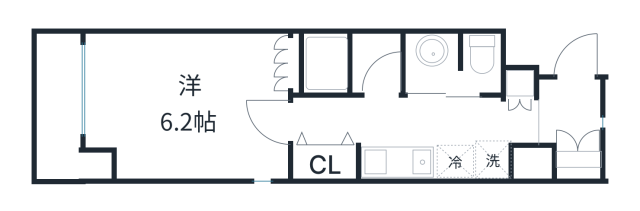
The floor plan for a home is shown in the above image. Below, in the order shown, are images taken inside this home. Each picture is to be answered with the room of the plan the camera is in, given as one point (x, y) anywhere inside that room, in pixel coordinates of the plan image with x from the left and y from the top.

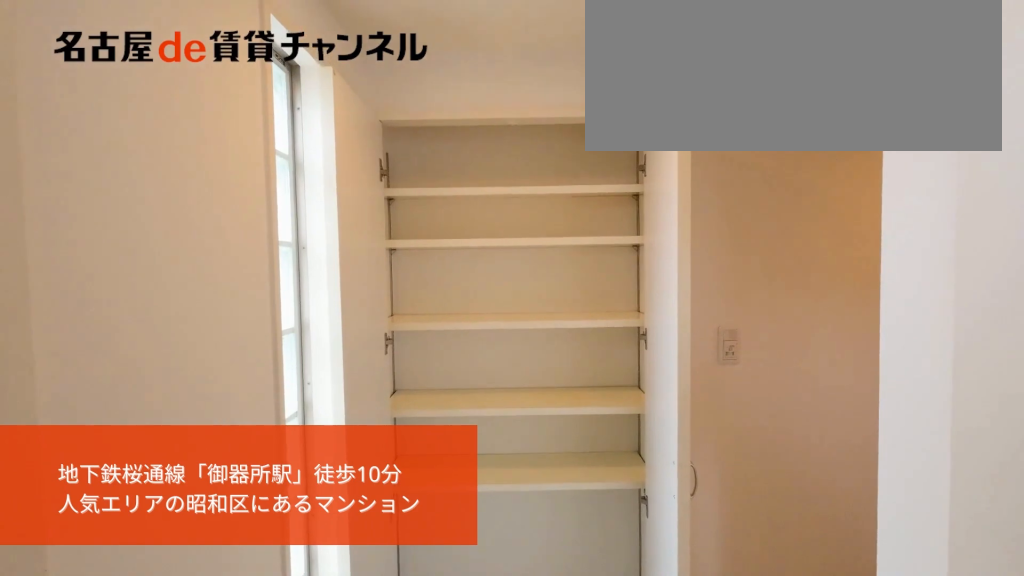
(569, 122)
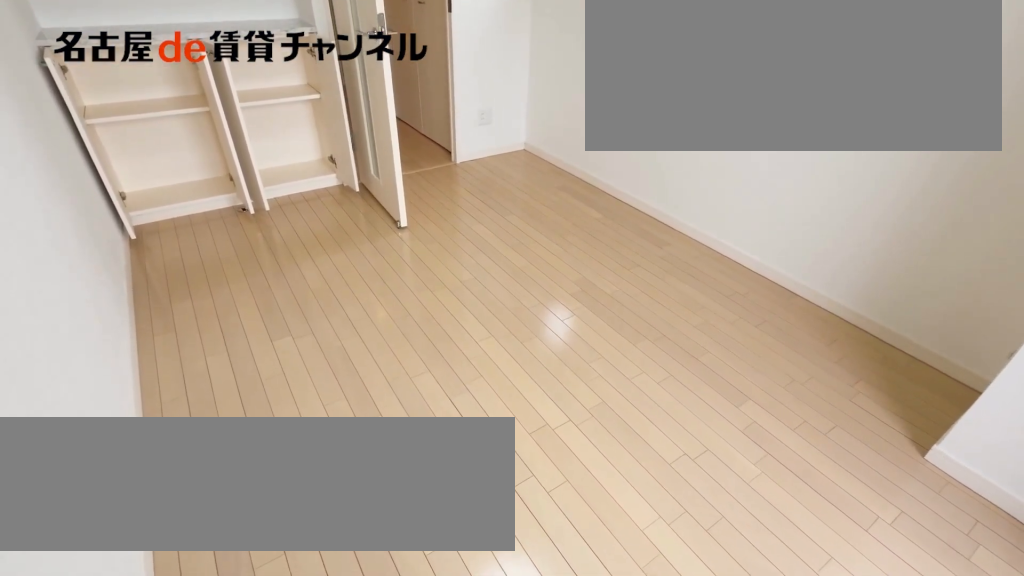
(186, 105)
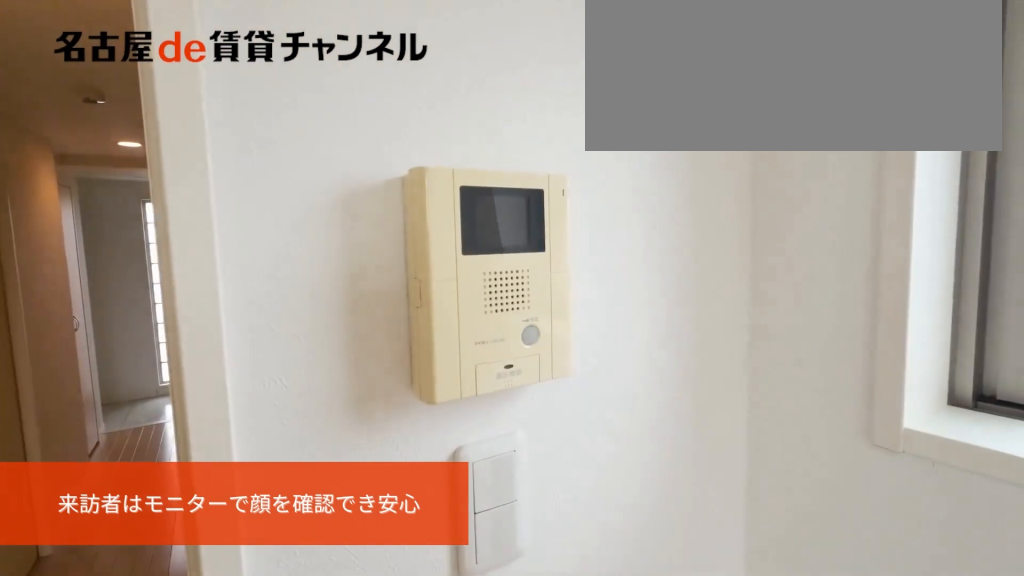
(186, 105)
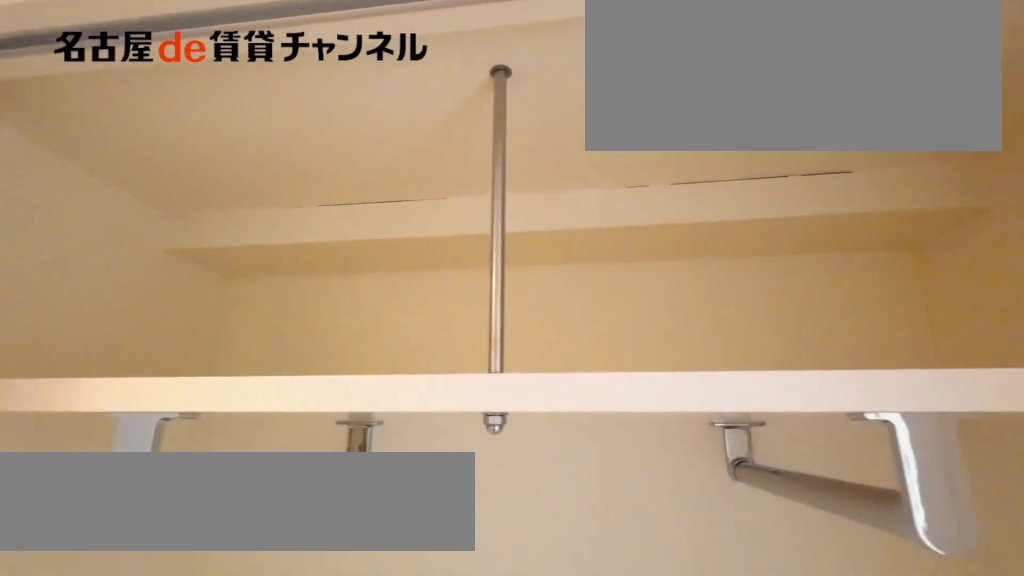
(326, 161)
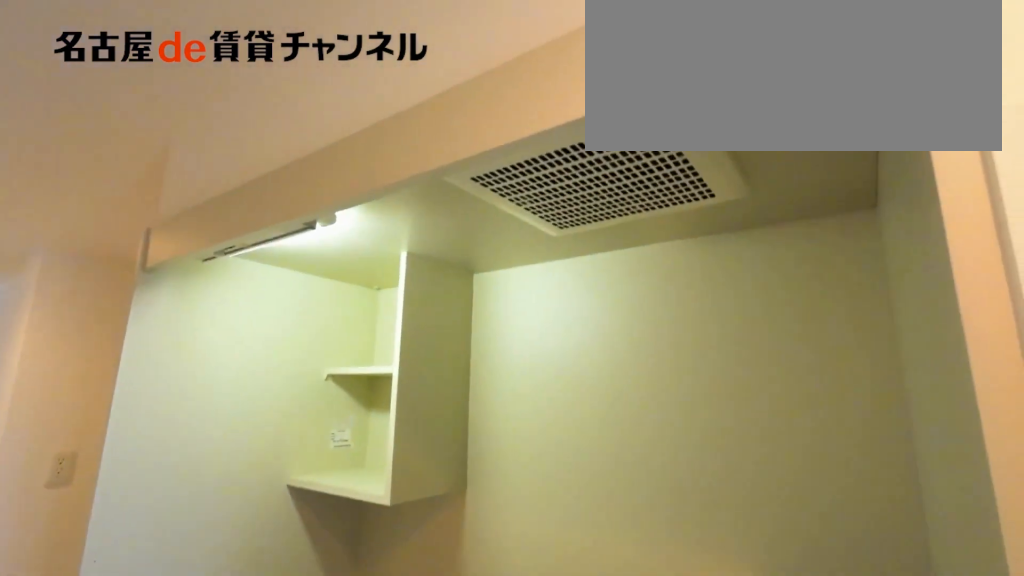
(414, 162)
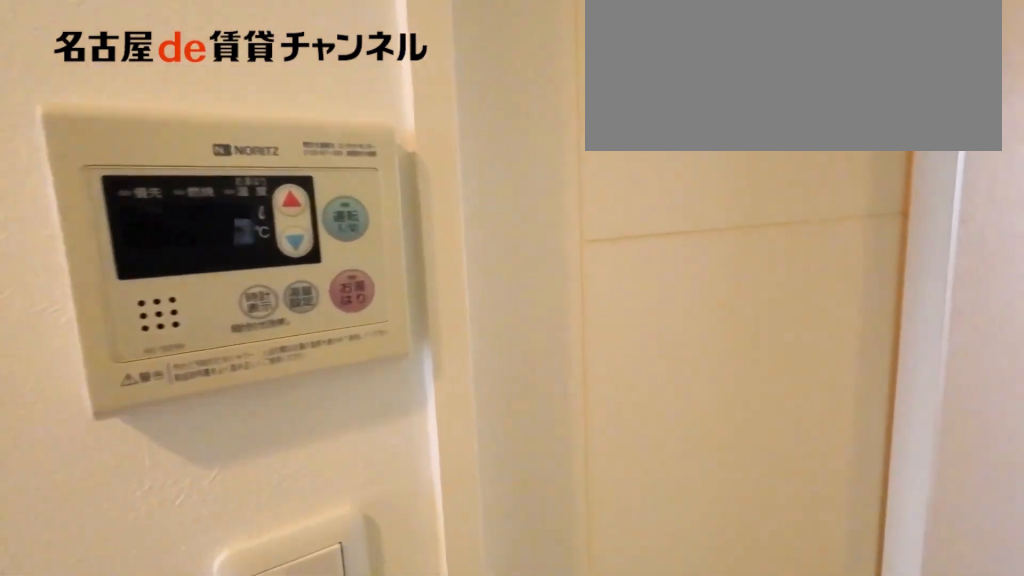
(414, 162)
